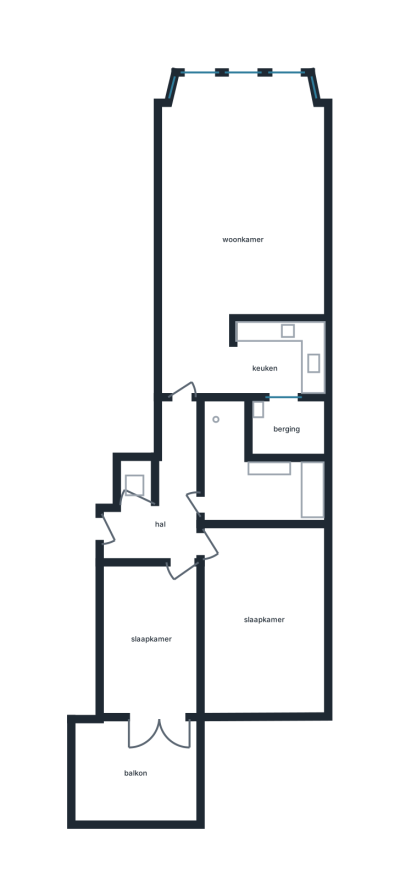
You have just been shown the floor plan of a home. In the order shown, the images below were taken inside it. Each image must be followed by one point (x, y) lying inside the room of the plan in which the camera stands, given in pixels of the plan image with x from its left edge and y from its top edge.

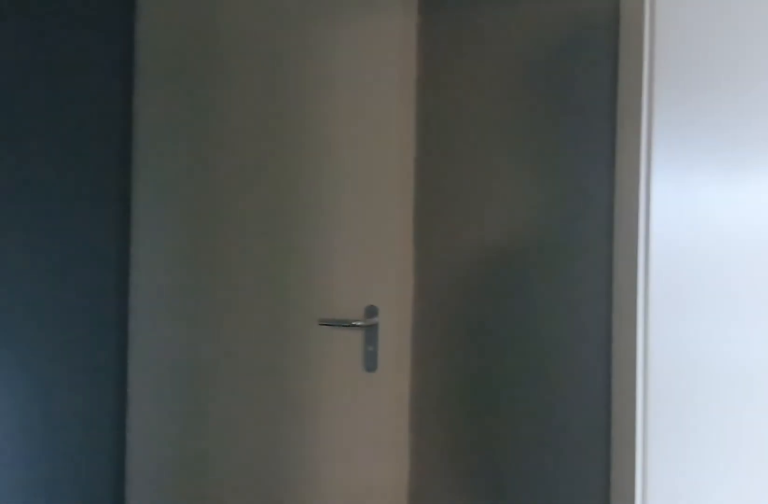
(166, 497)
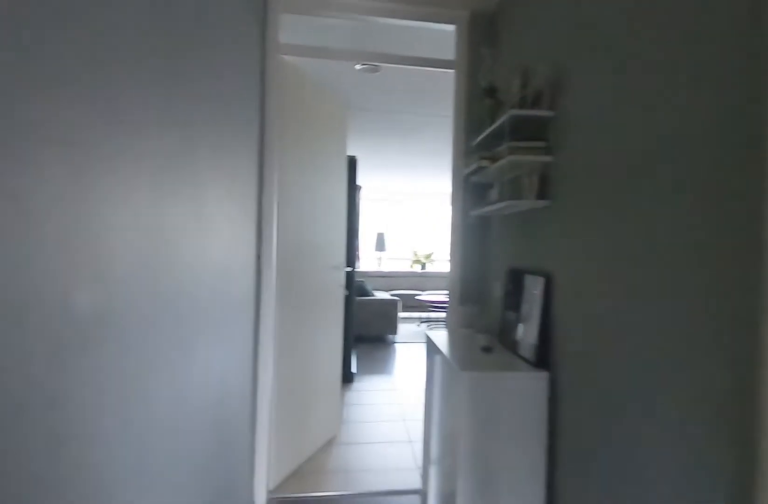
(166, 497)
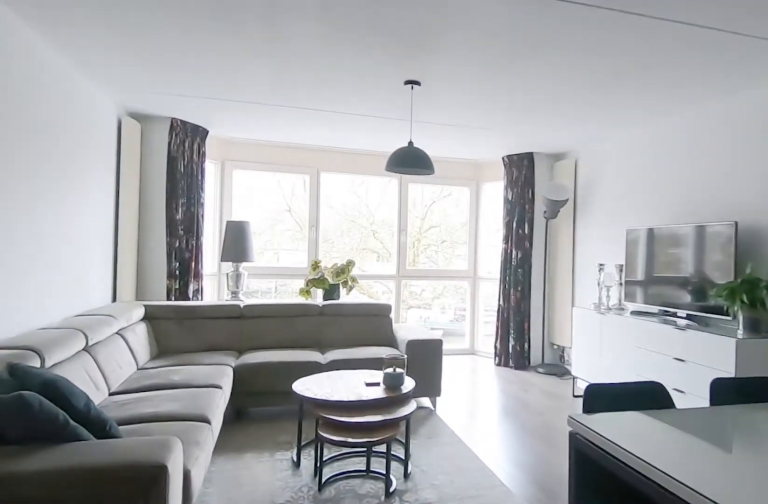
(235, 219)
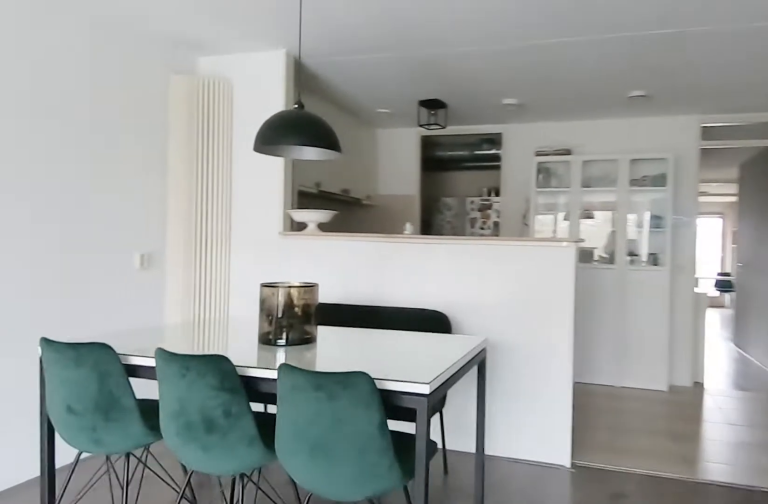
(235, 219)
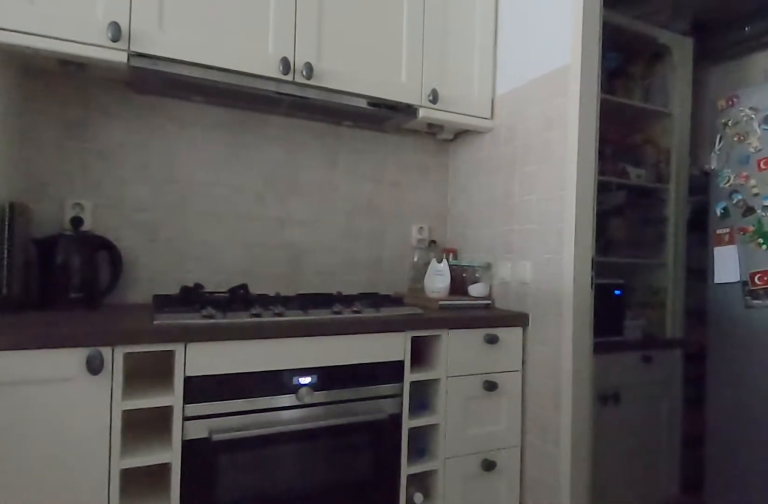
(276, 358)
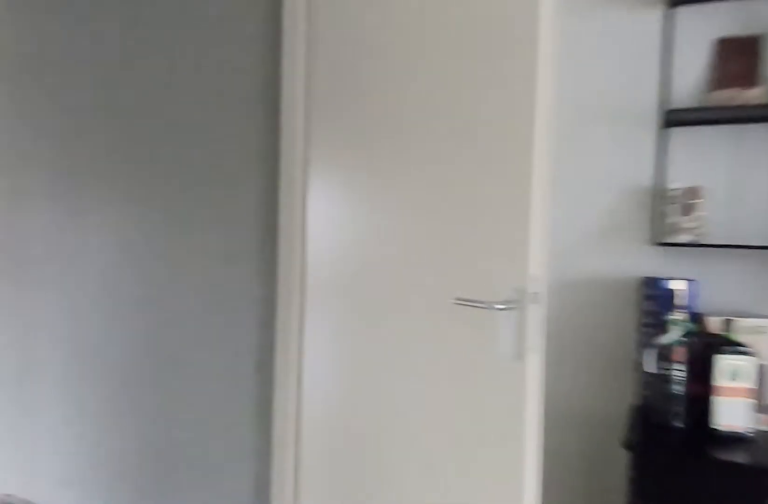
(235, 221)
